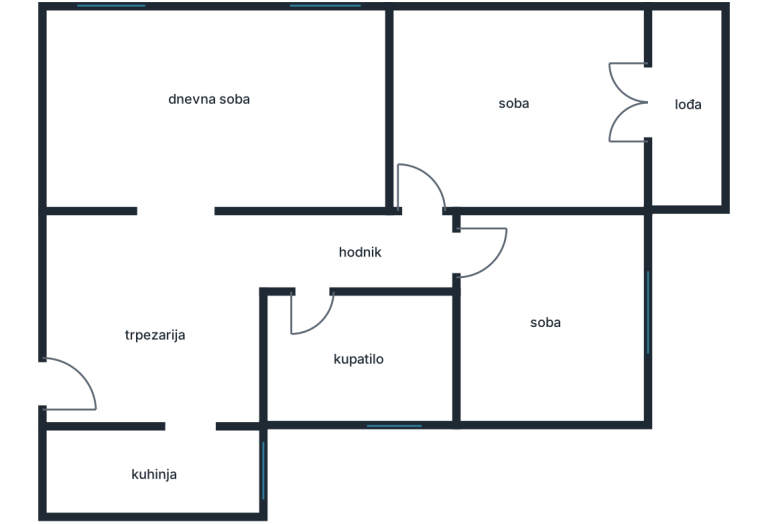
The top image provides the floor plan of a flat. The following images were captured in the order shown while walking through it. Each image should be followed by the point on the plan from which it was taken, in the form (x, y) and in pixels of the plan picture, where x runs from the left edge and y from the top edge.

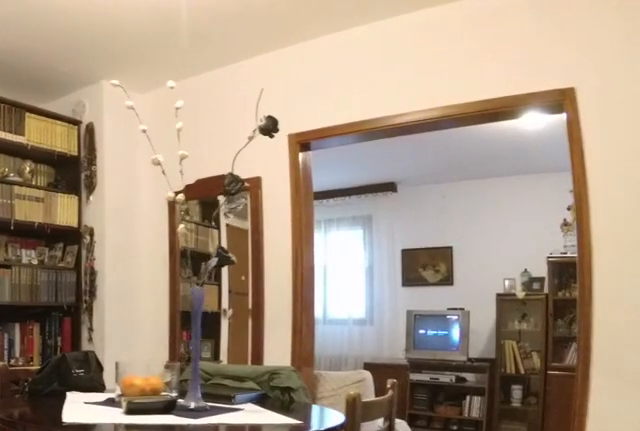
(201, 411)
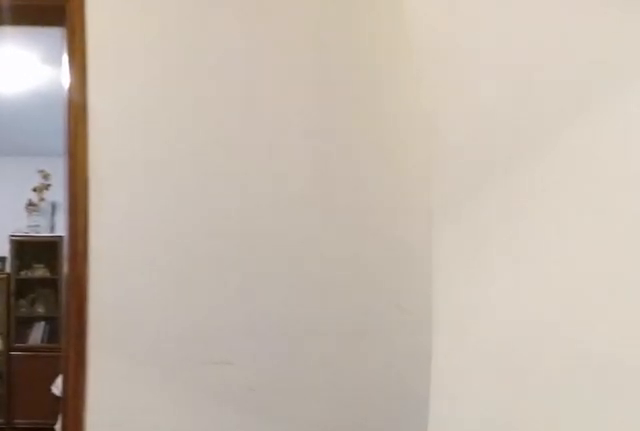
(201, 368)
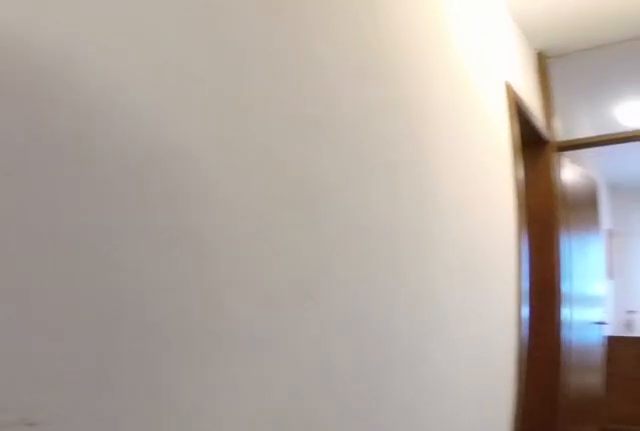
(213, 295)
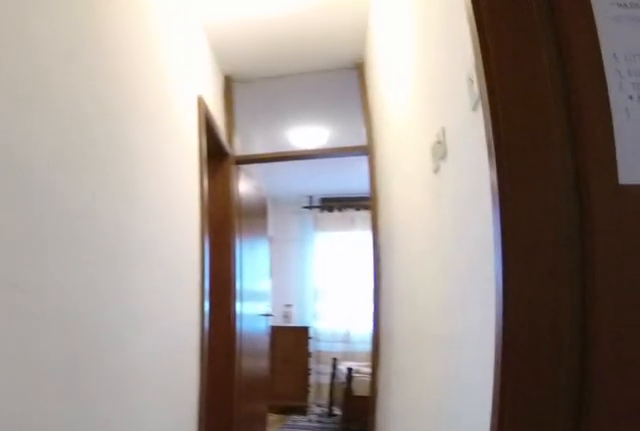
(225, 254)
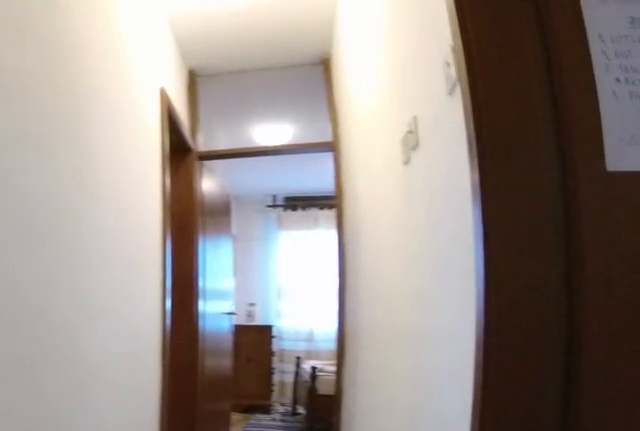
(227, 253)
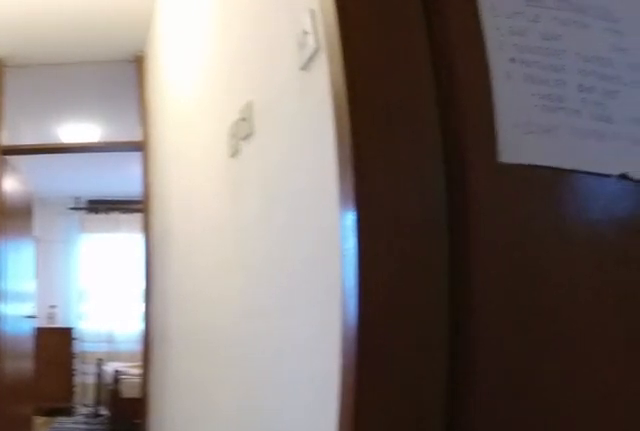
(236, 249)
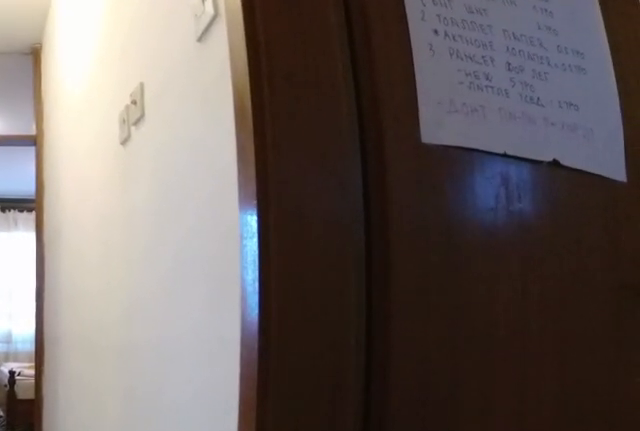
(248, 254)
